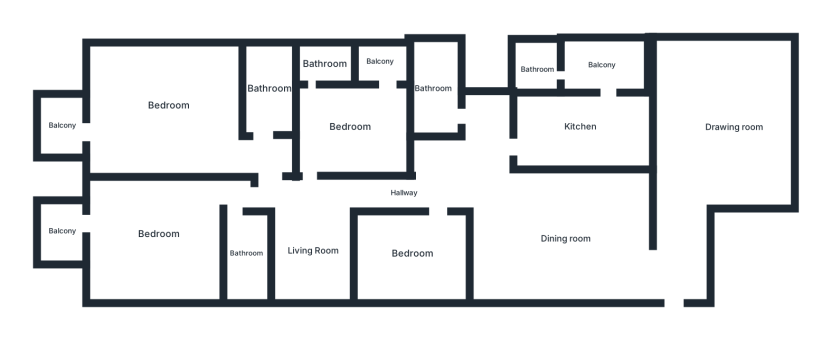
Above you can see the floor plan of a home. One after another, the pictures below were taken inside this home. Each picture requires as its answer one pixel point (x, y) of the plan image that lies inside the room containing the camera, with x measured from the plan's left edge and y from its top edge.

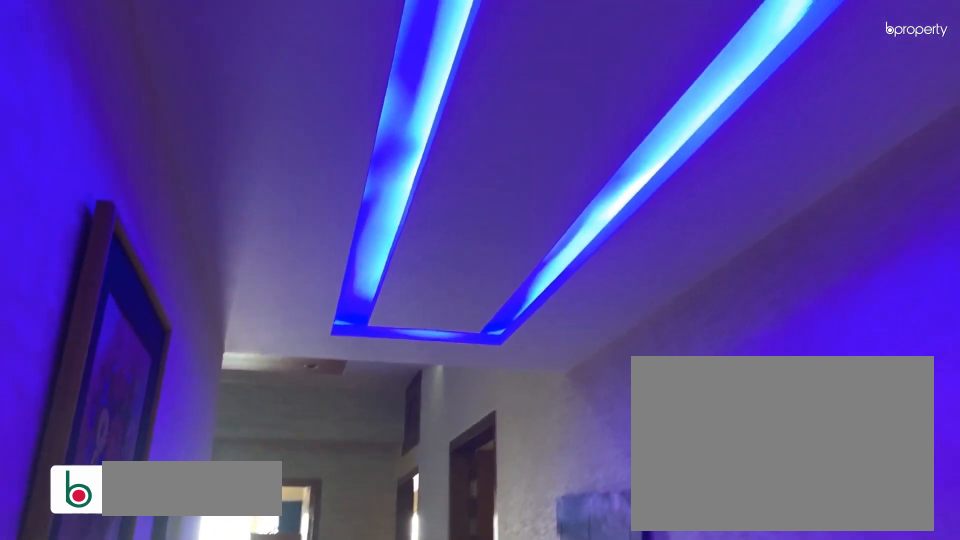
(404, 193)
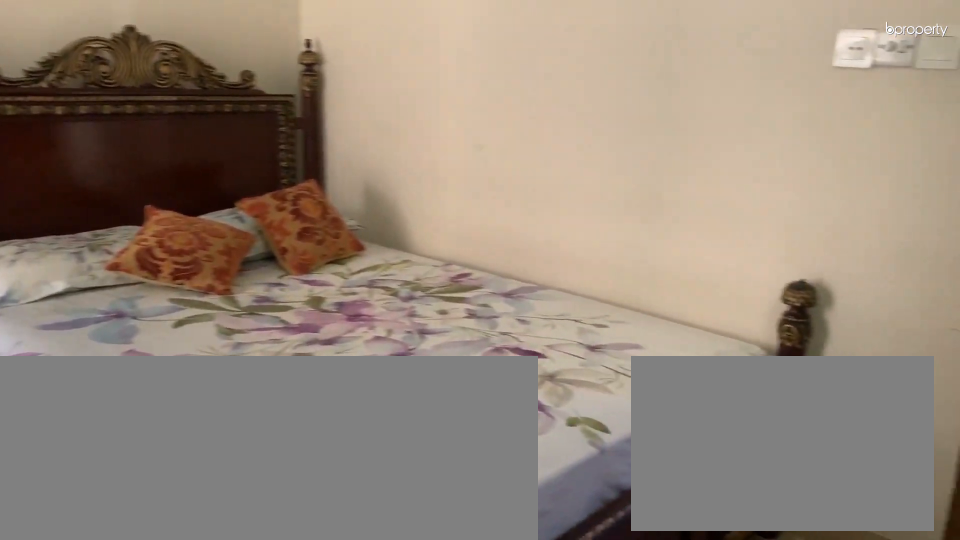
(351, 126)
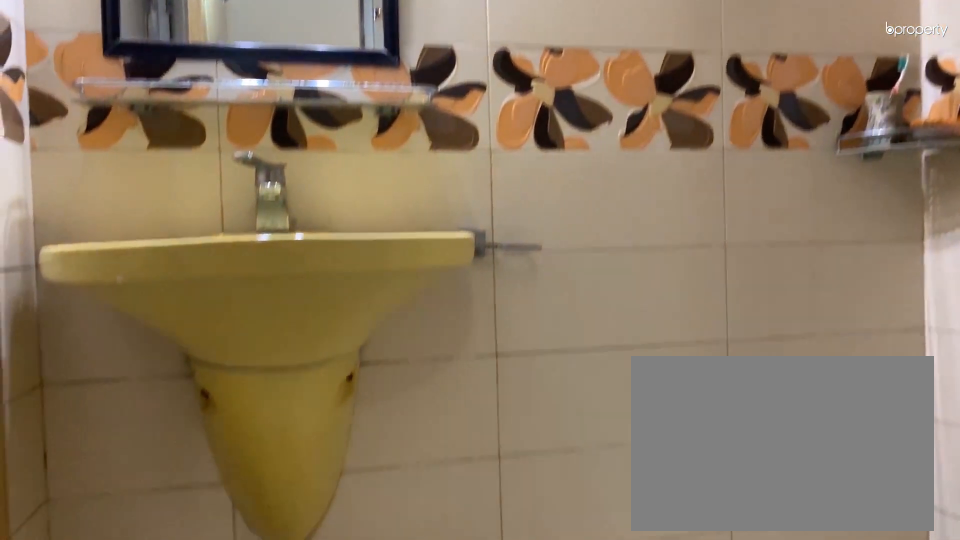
(325, 64)
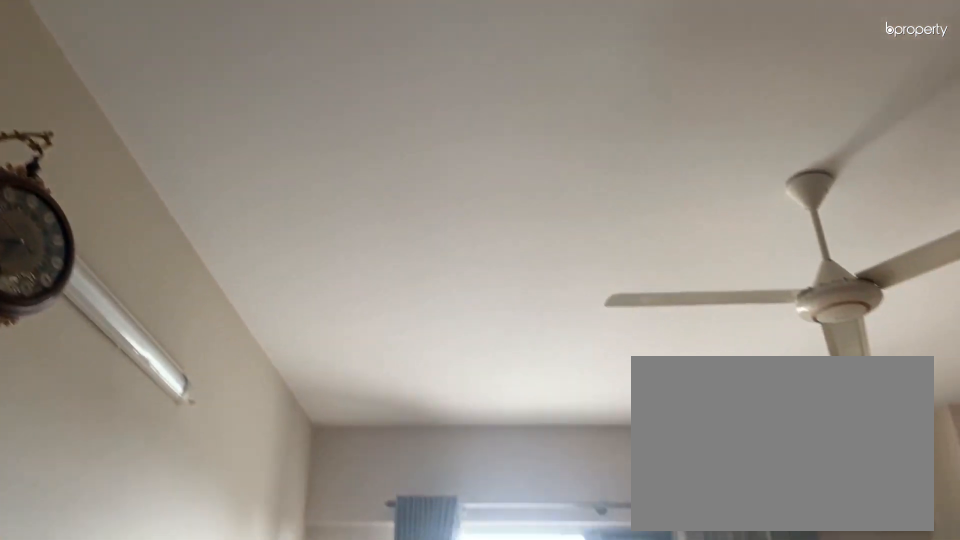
(167, 105)
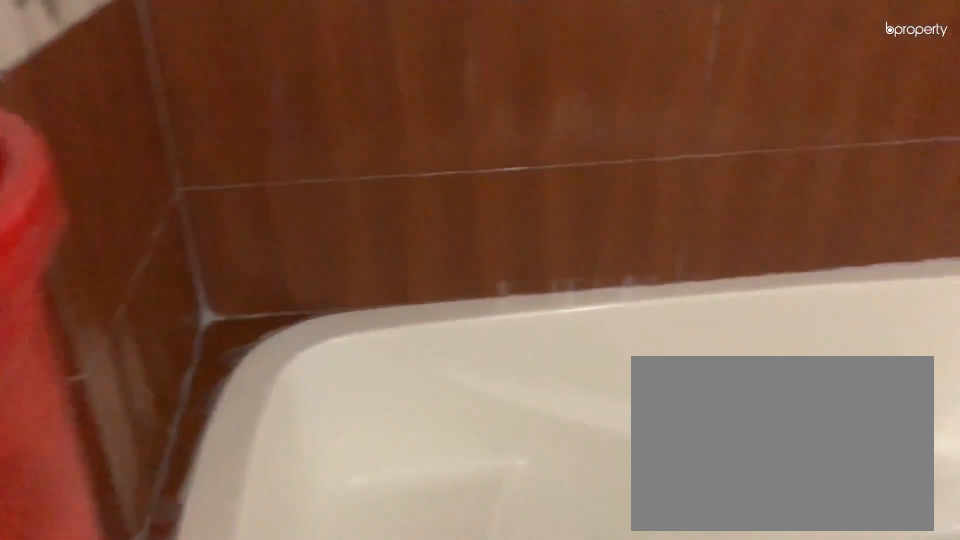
(268, 89)
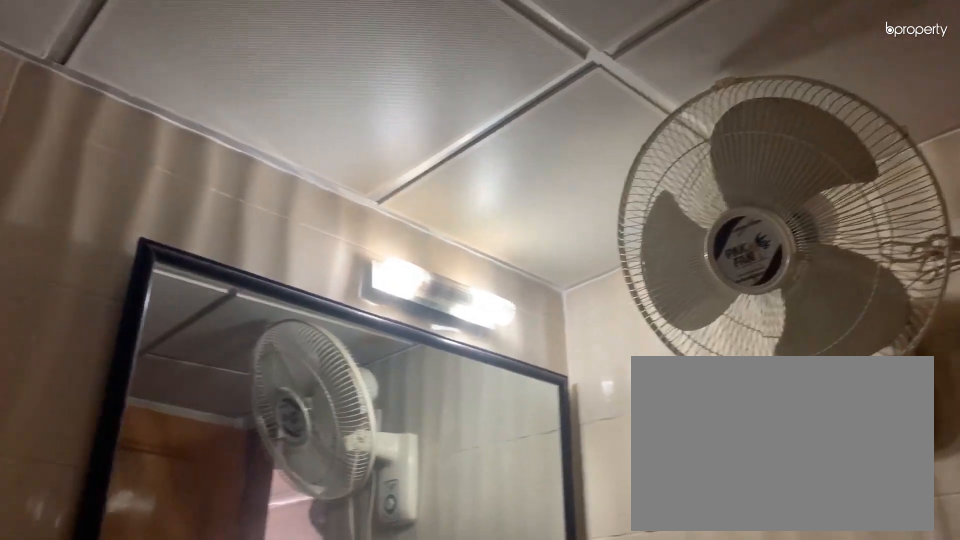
(268, 89)
